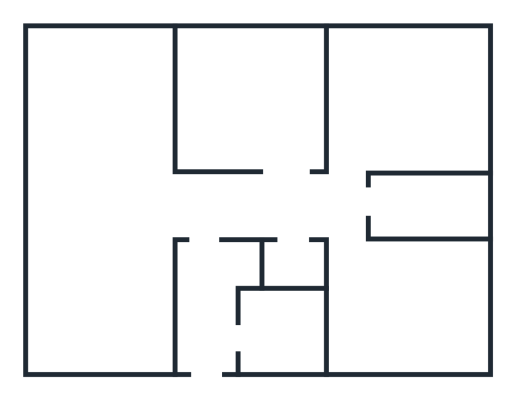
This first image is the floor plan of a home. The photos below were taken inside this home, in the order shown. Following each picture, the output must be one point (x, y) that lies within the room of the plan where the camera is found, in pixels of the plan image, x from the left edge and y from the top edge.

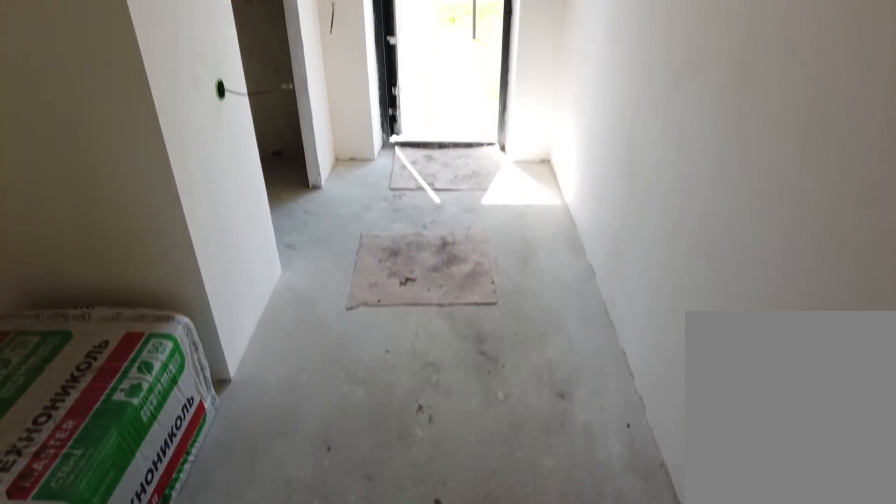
(202, 280)
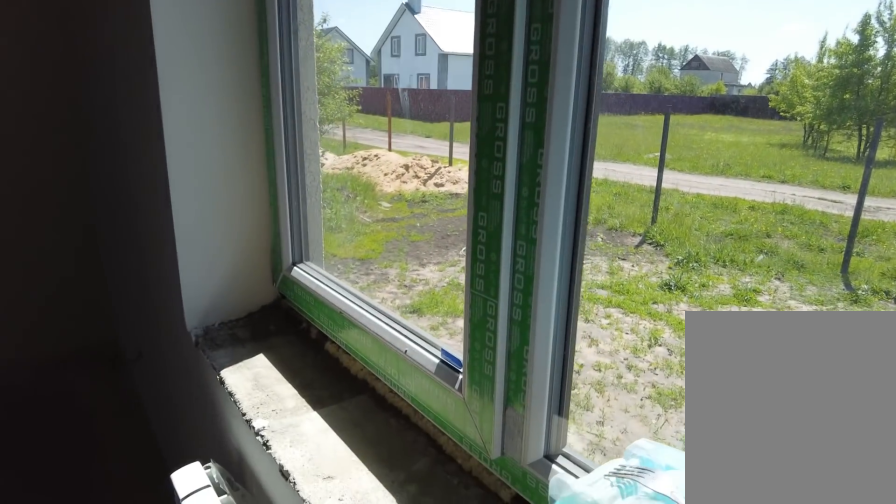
(373, 323)
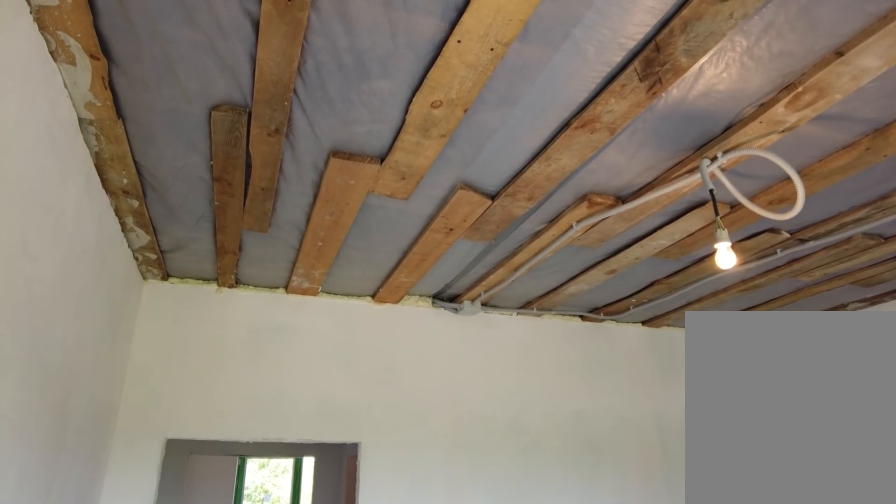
(373, 323)
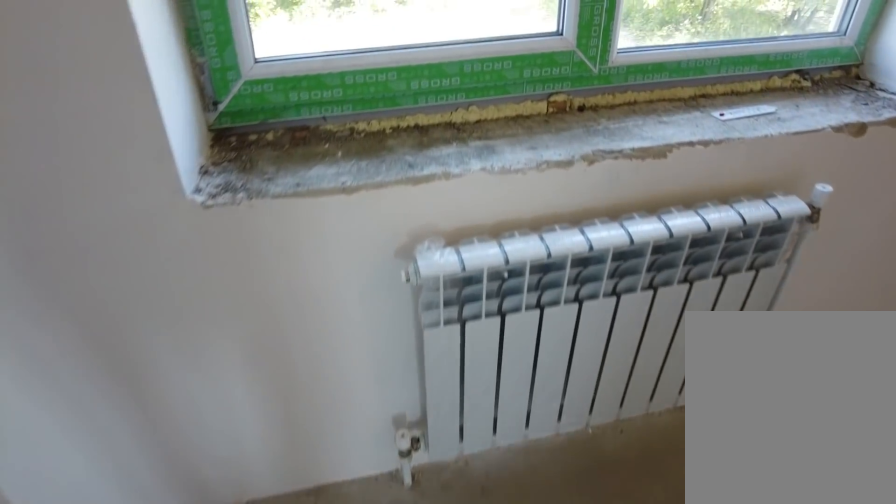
(359, 142)
